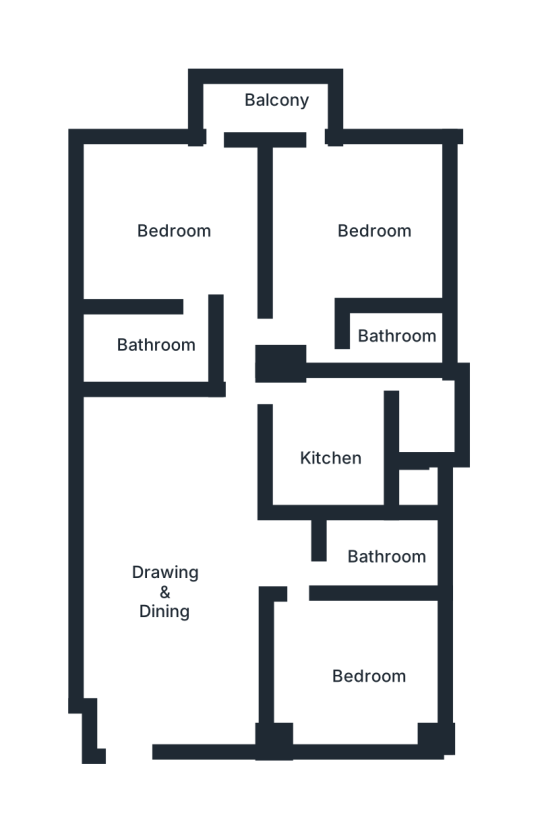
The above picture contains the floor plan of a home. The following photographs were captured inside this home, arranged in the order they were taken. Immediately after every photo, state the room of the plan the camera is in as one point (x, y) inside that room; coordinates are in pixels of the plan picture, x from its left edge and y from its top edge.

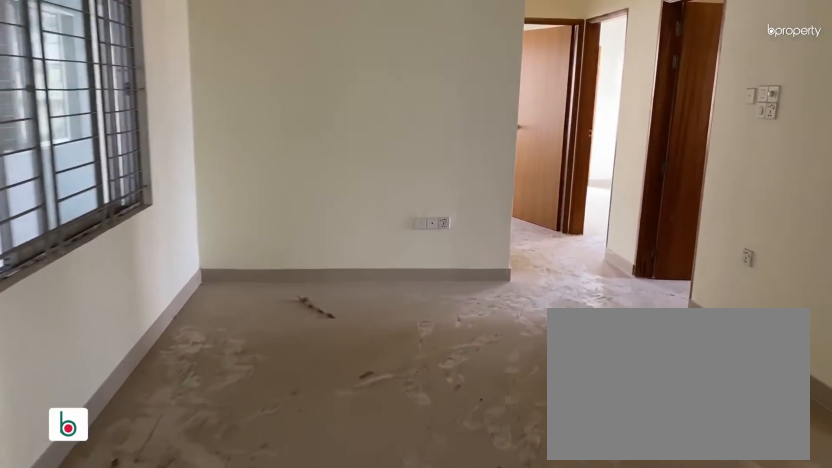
(183, 584)
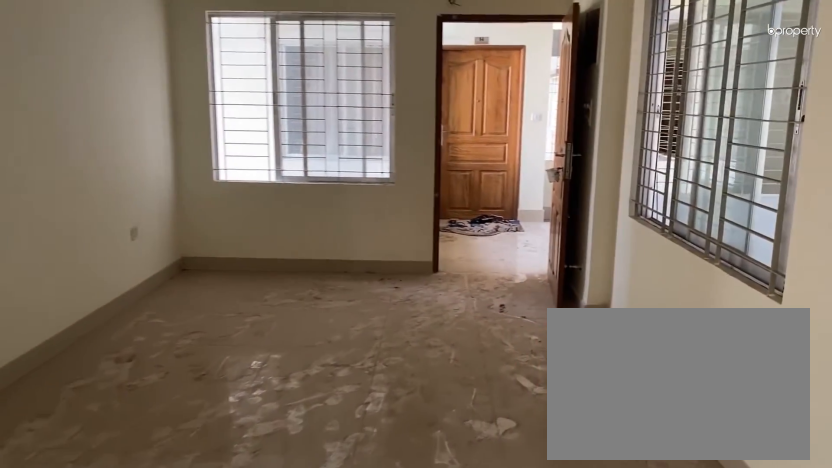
(183, 584)
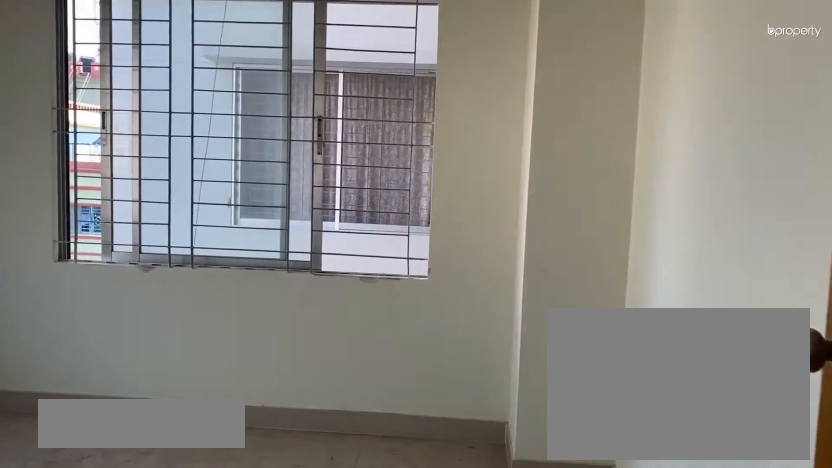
(367, 676)
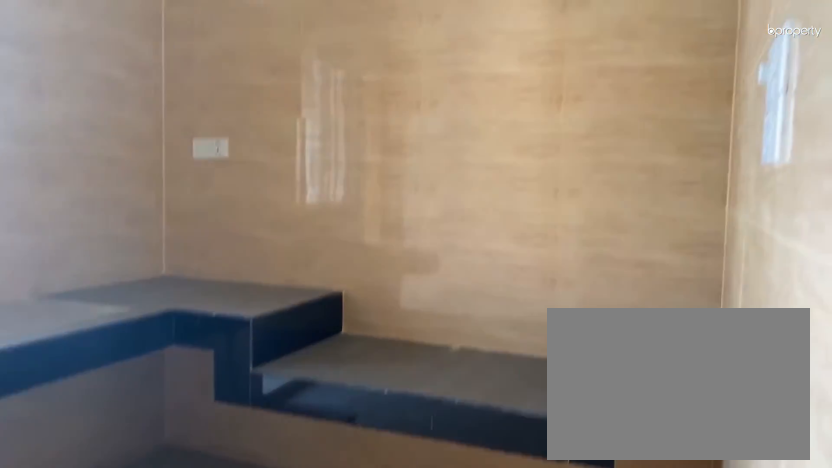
(327, 455)
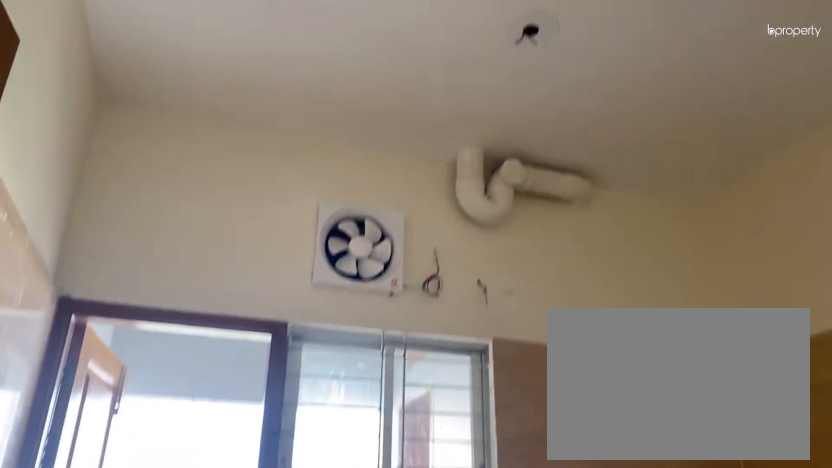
(327, 455)
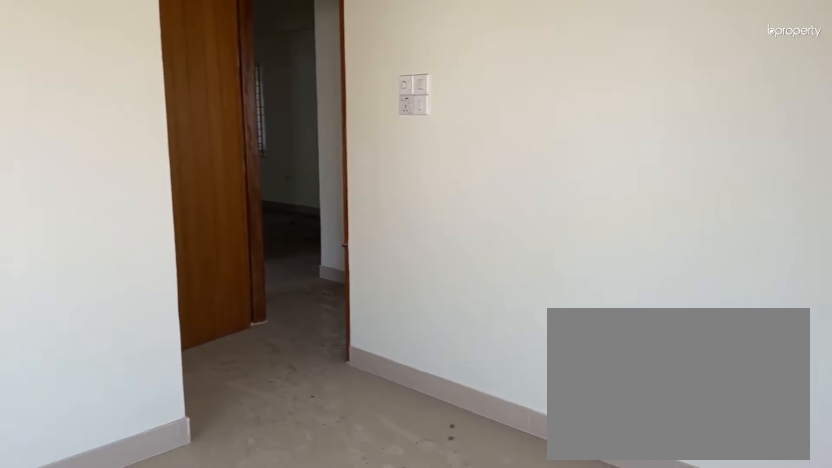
(377, 228)
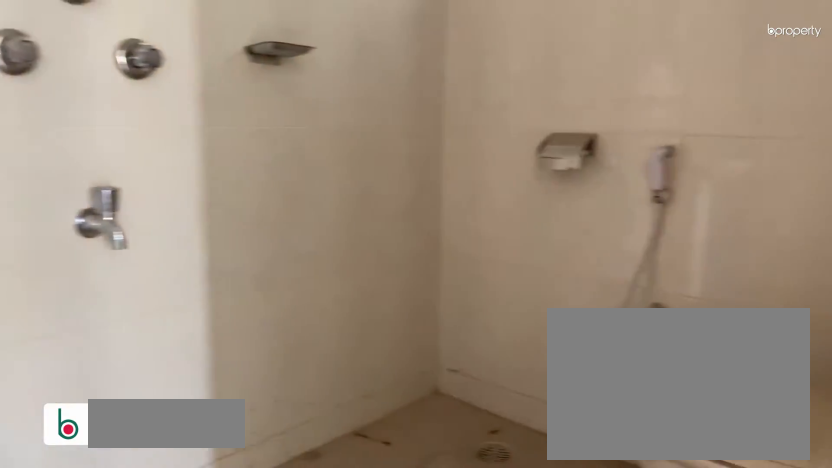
(156, 344)
